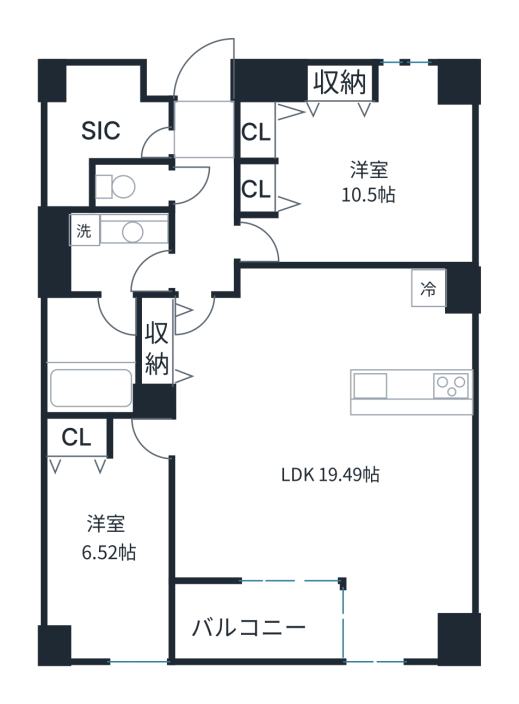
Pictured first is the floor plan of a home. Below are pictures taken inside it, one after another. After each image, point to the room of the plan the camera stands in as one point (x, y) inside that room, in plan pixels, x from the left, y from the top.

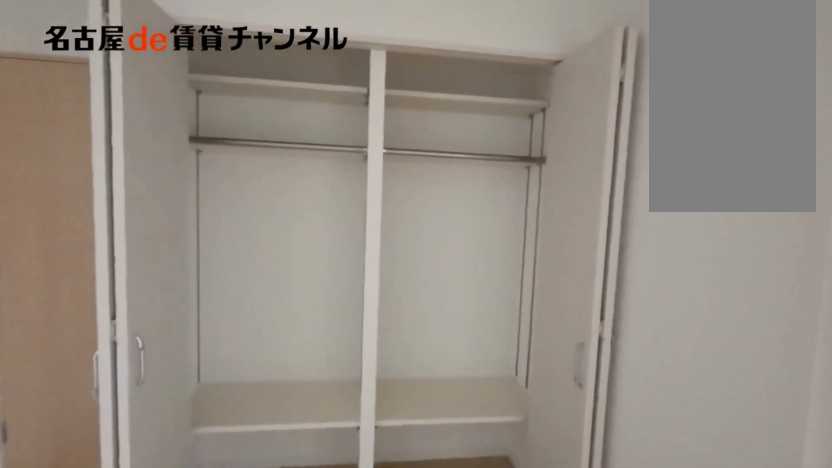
(352, 163)
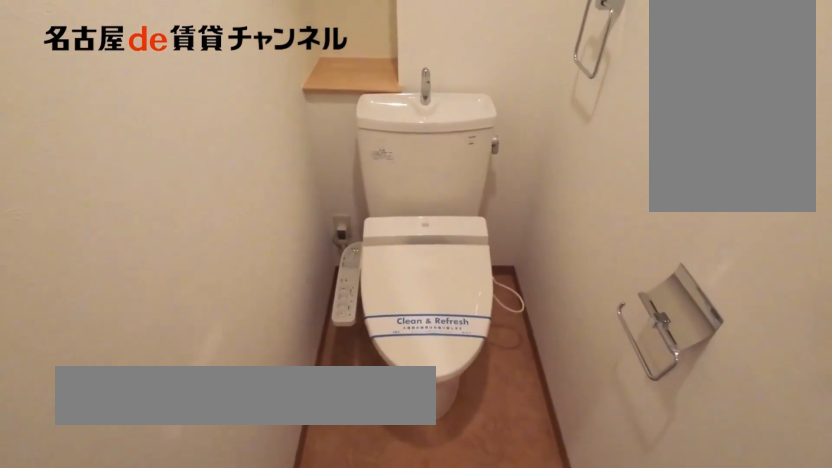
(130, 185)
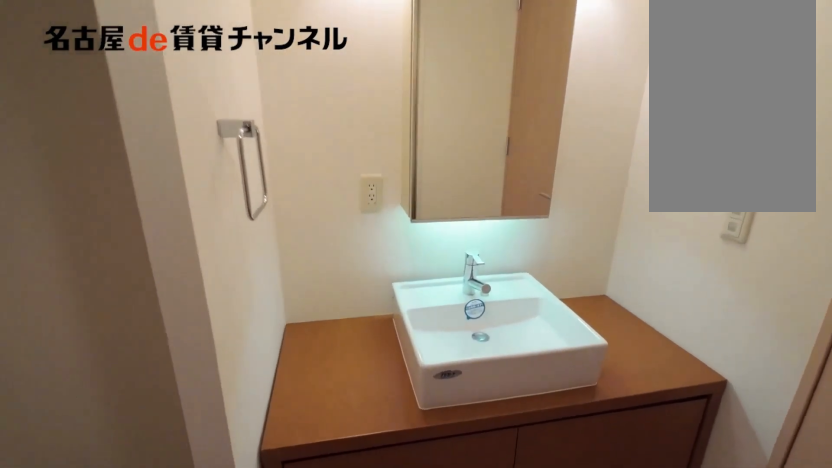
(114, 252)
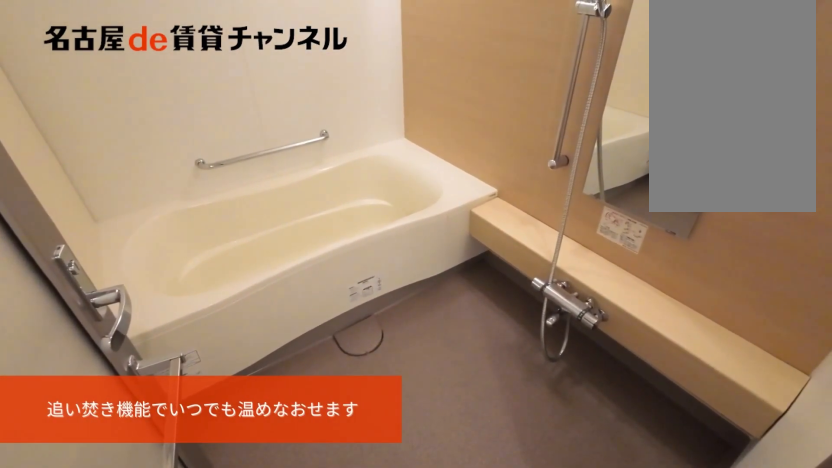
(96, 354)
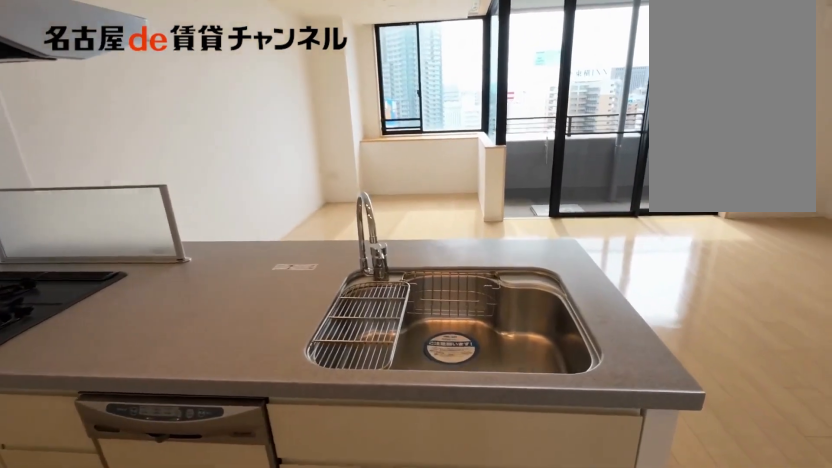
(411, 391)
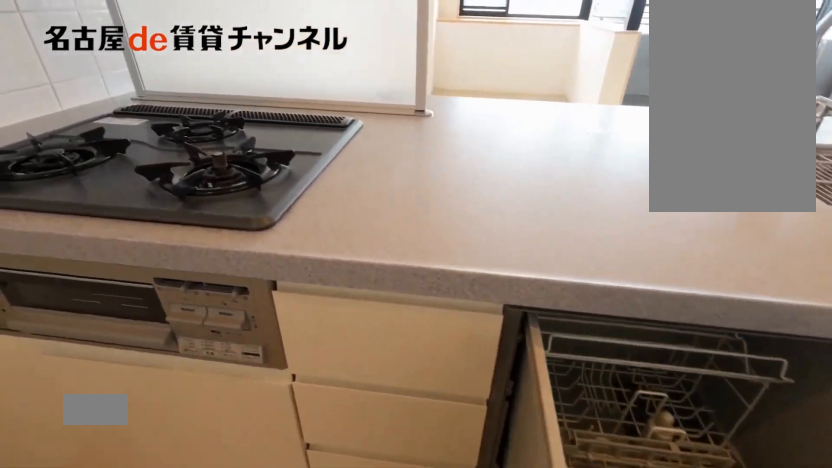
(411, 391)
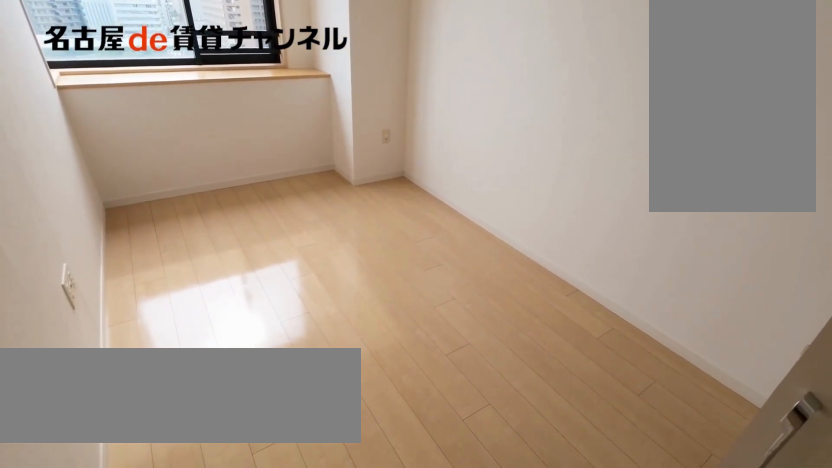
(113, 533)
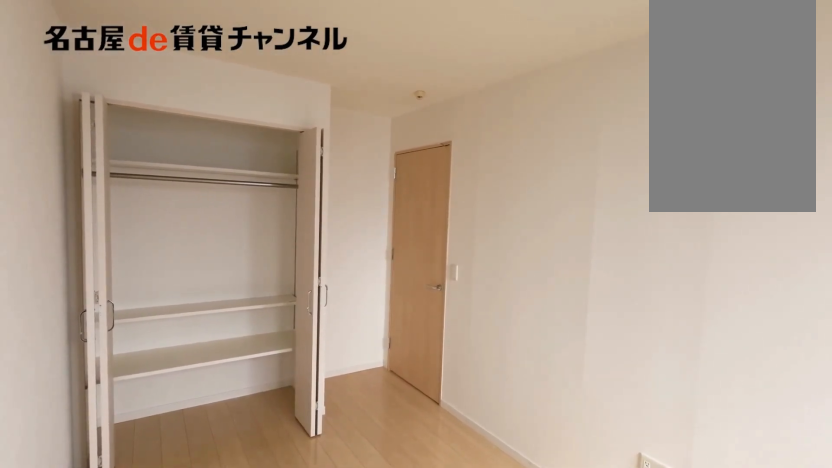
(113, 533)
